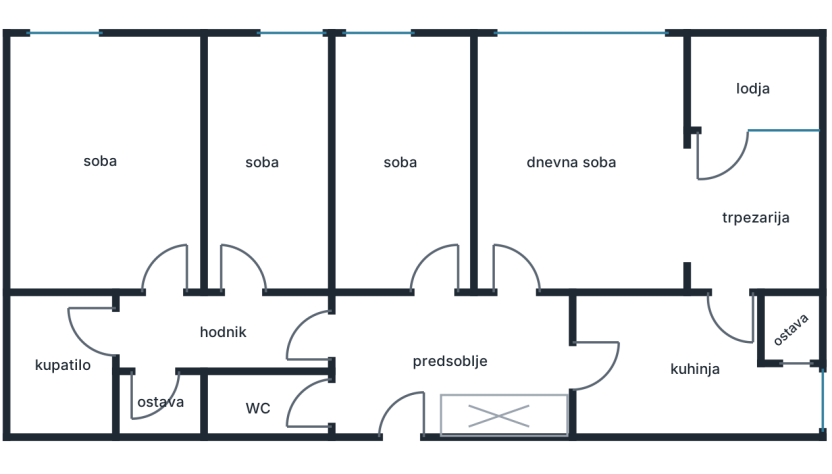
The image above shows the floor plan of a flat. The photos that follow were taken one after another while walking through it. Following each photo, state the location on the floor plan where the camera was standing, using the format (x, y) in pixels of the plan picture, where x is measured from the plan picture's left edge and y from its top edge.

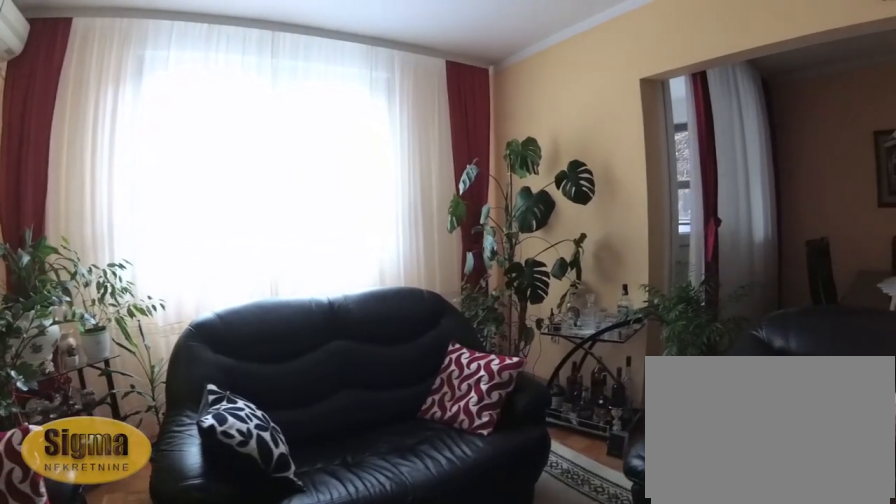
(527, 179)
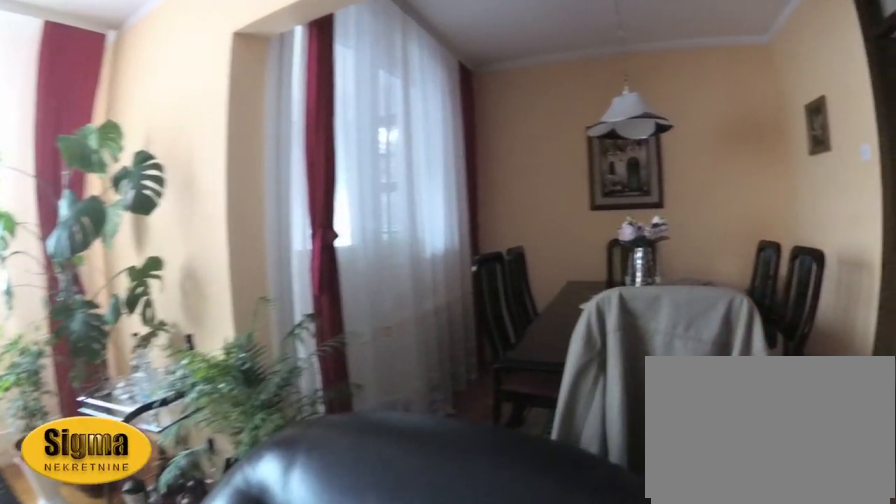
(537, 163)
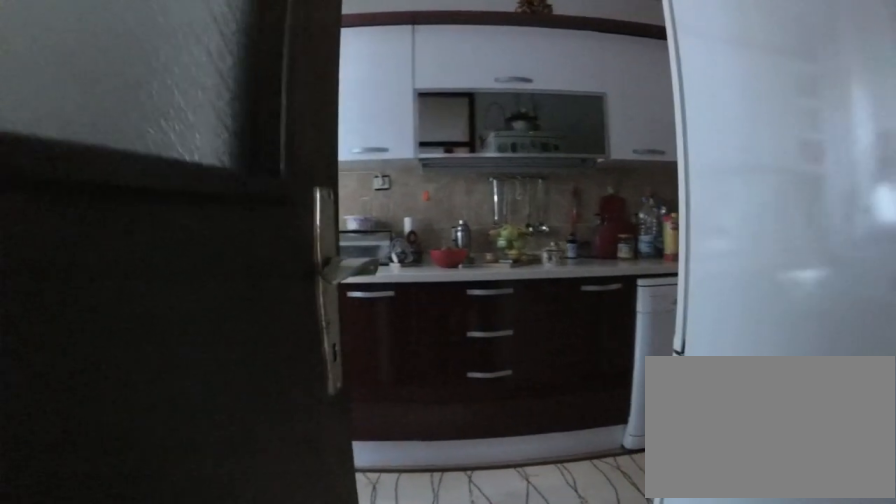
(719, 269)
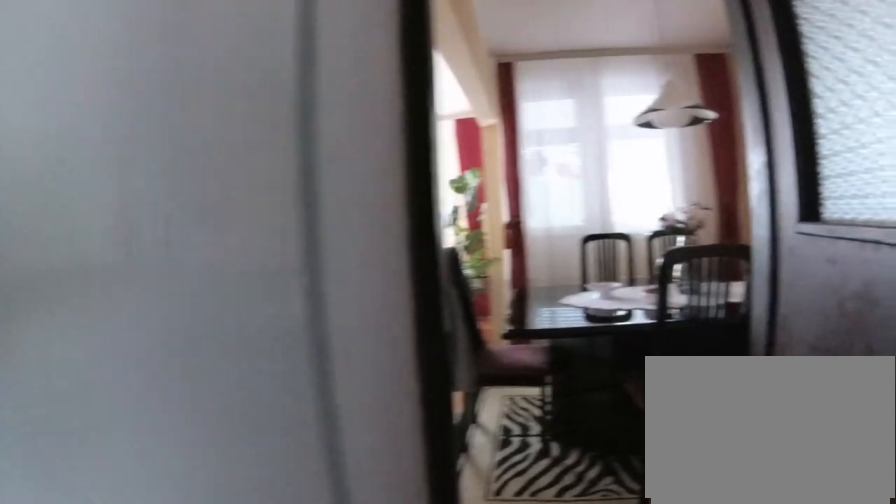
(722, 378)
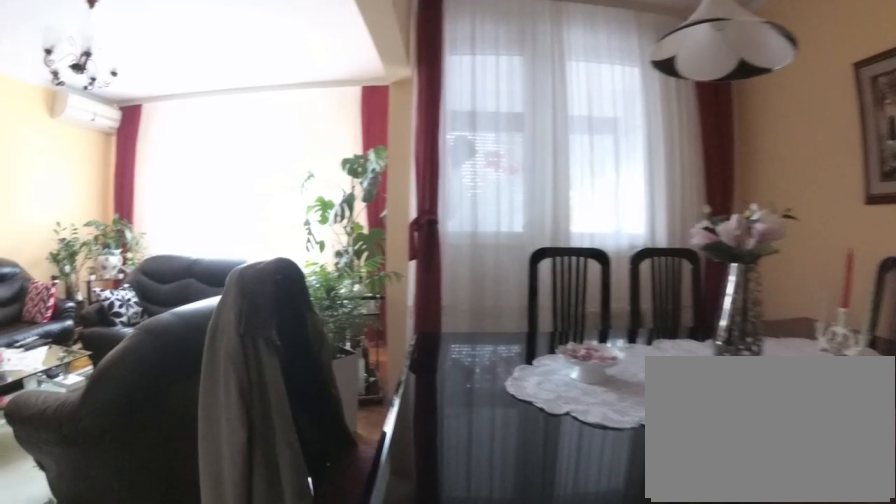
(721, 298)
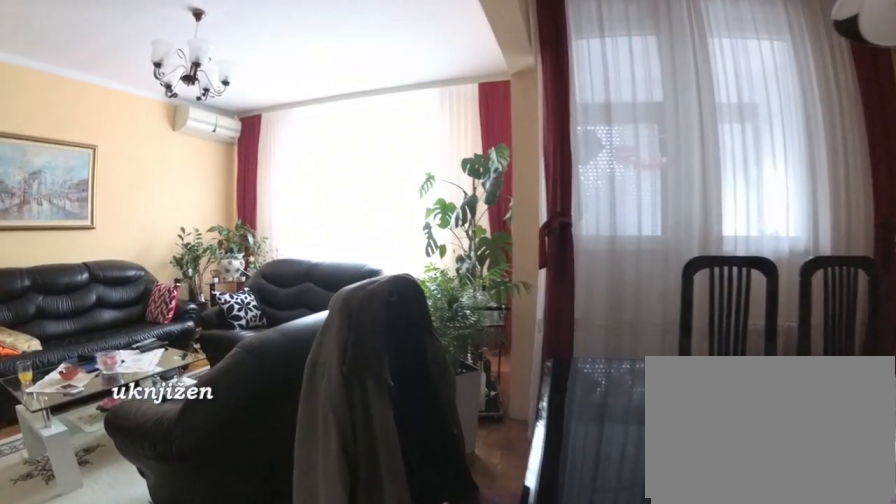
(726, 279)
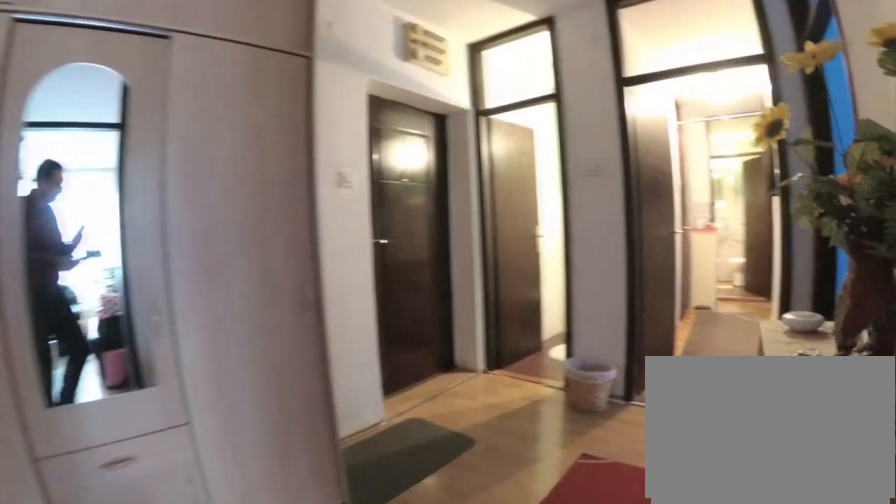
(515, 306)
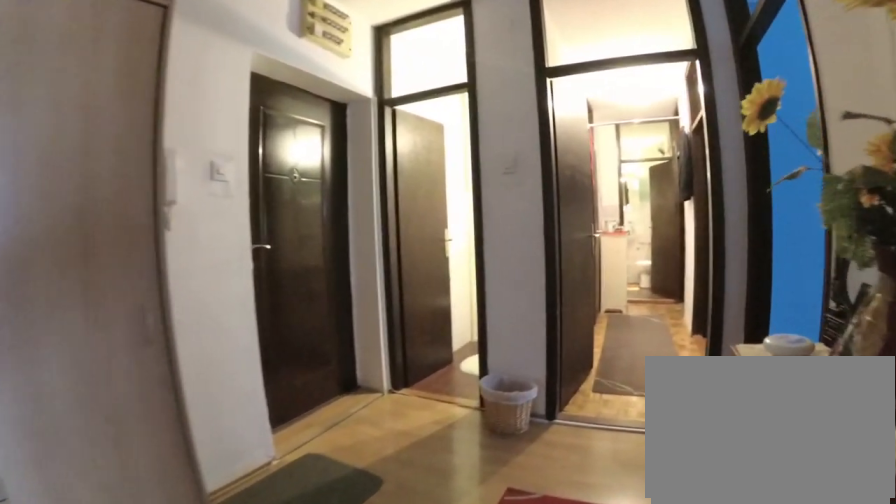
(511, 321)
